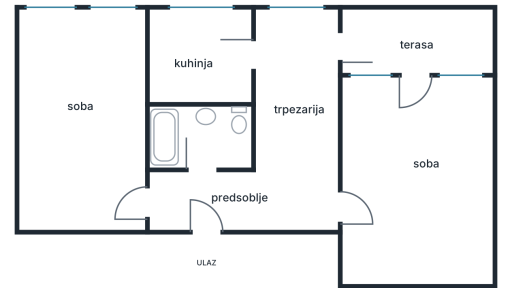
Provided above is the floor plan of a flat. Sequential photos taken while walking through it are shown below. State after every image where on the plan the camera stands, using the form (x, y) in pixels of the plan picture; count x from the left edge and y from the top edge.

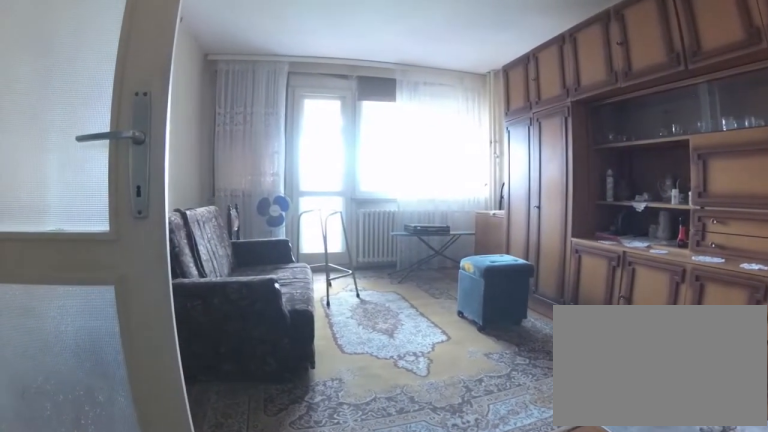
(418, 271)
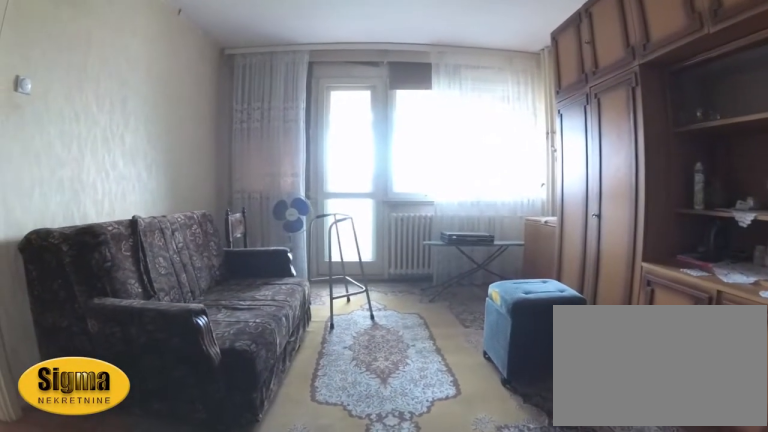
(419, 243)
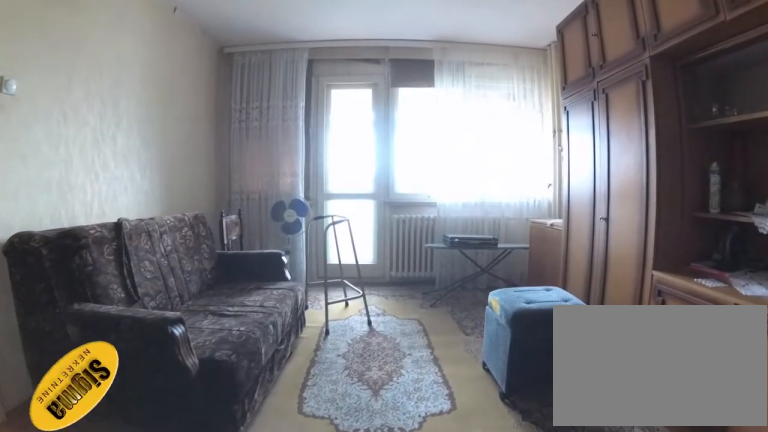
(419, 239)
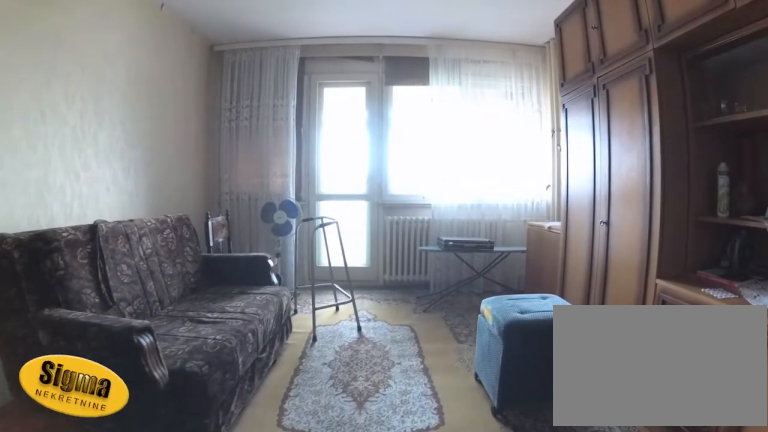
(420, 235)
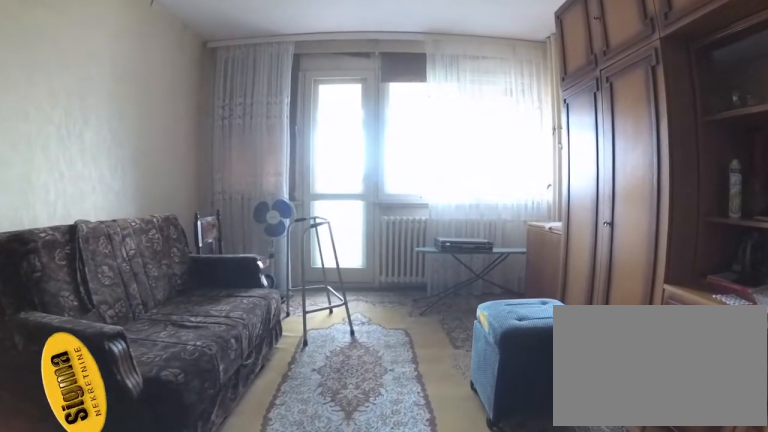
(420, 231)
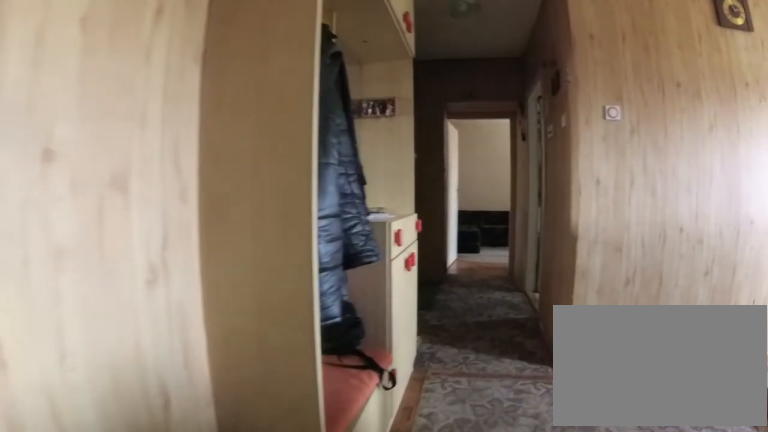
(347, 203)
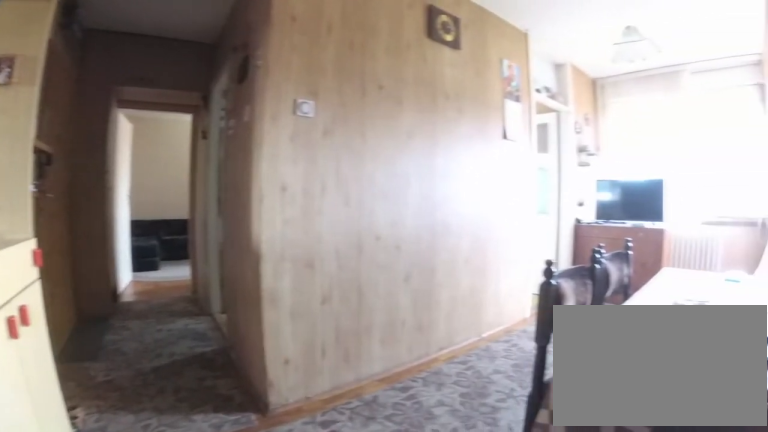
(336, 209)
